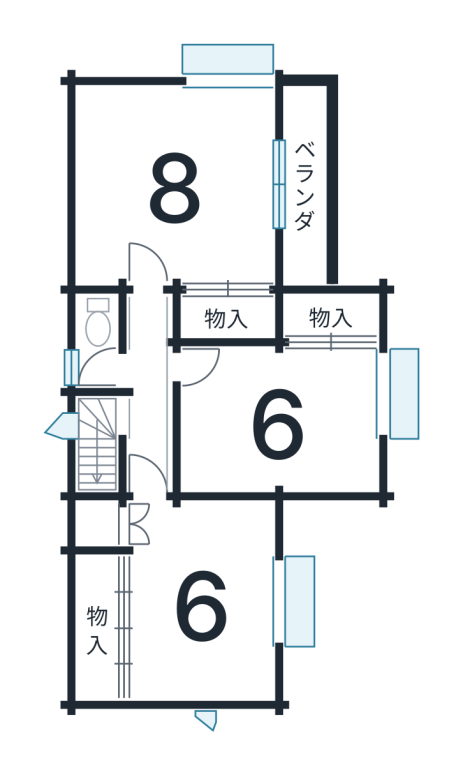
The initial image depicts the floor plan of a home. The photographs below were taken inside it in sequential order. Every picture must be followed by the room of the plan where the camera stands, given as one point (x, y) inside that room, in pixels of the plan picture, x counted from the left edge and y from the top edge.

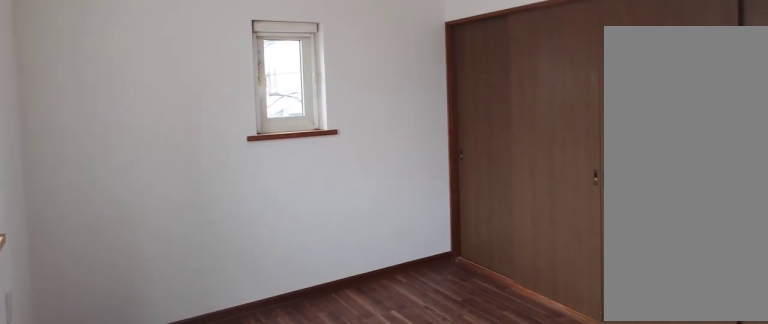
(191, 612)
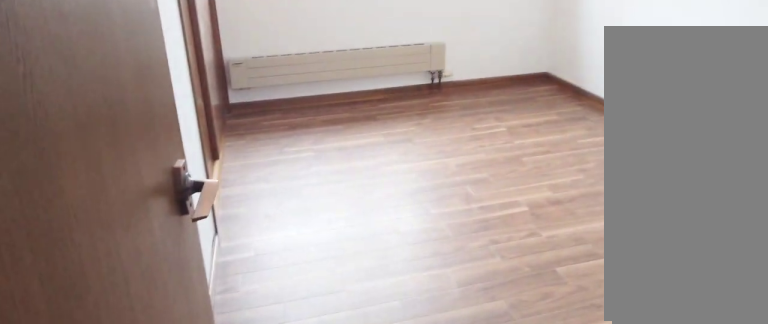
(273, 443)
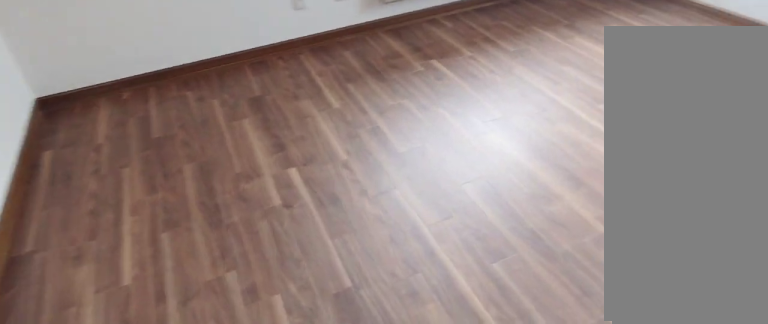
(161, 209)
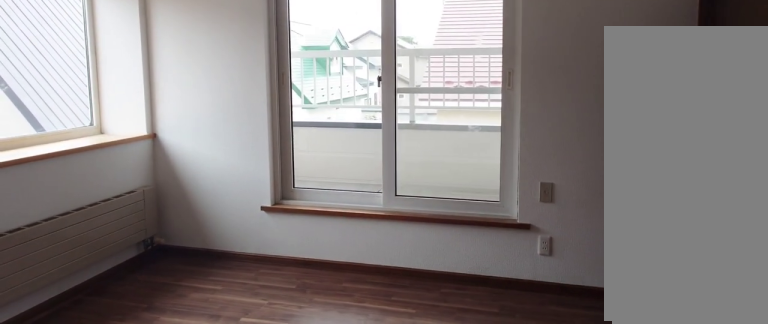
(161, 209)
